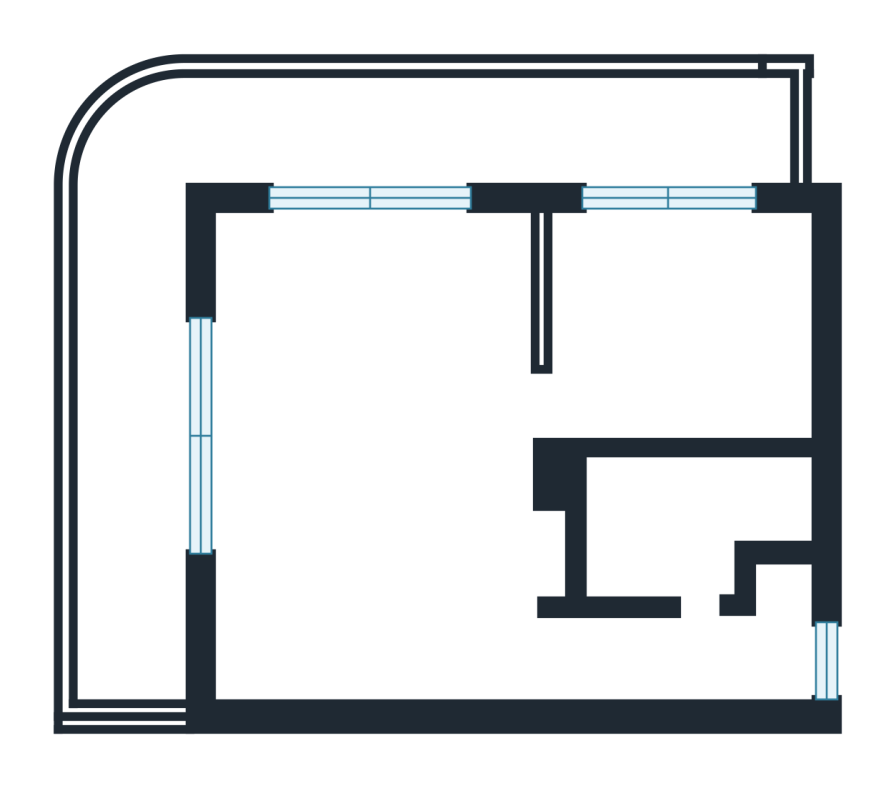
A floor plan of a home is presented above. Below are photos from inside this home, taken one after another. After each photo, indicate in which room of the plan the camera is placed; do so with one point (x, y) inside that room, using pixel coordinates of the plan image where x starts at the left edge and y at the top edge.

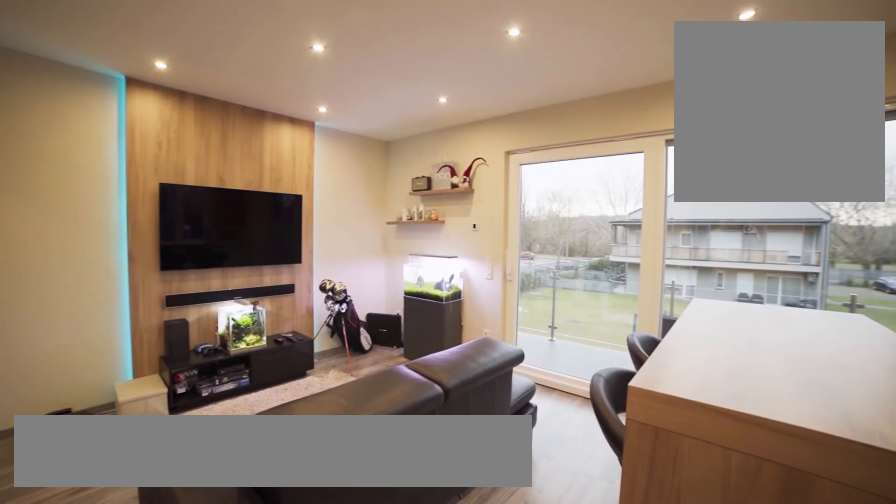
(380, 476)
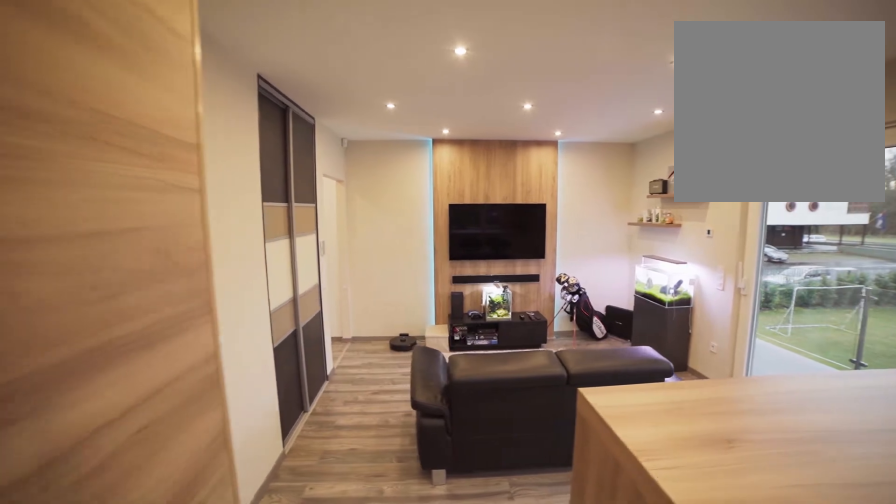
(382, 478)
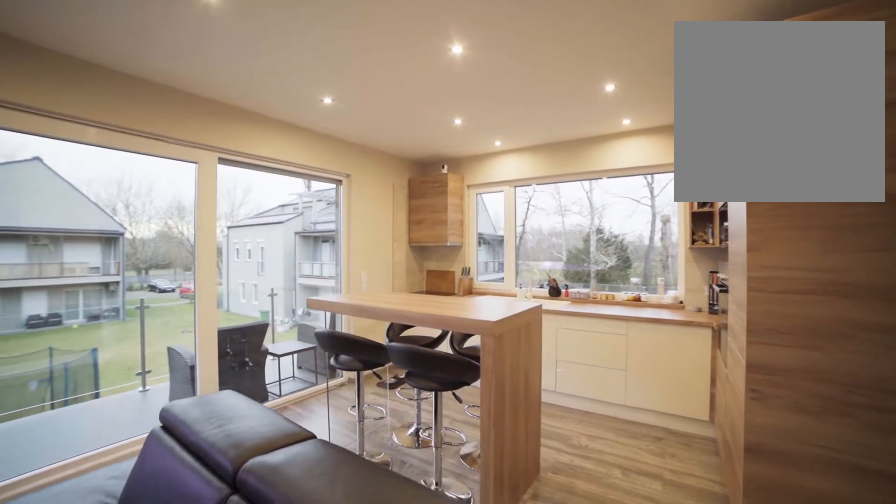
(381, 478)
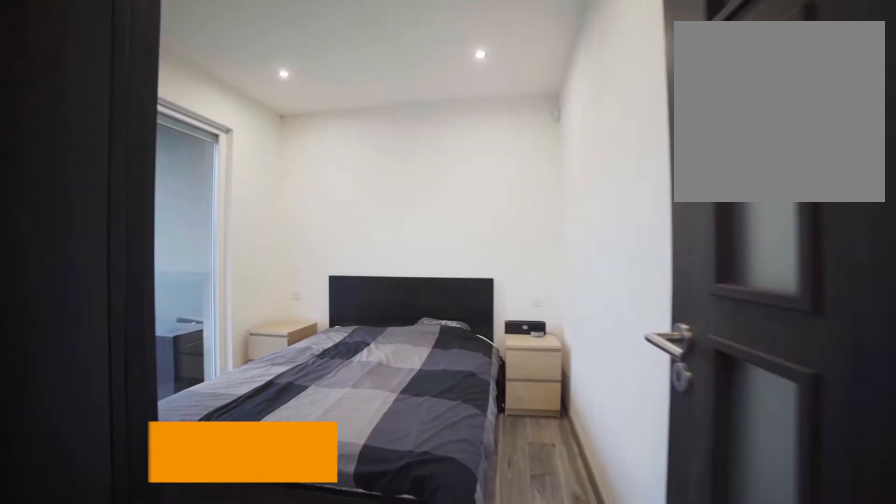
(693, 335)
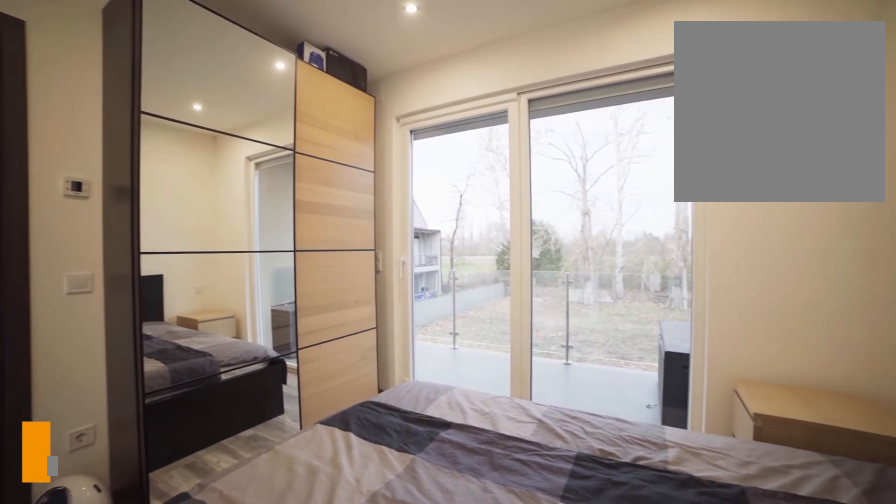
(693, 335)
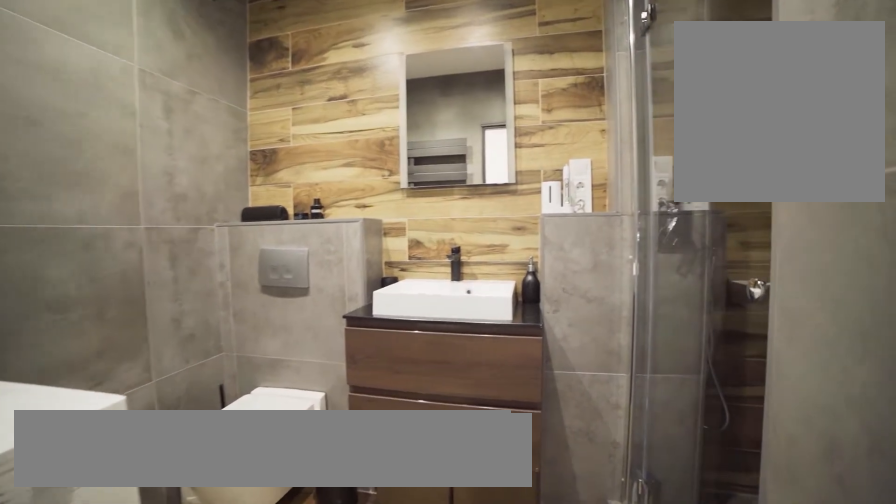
(663, 530)
